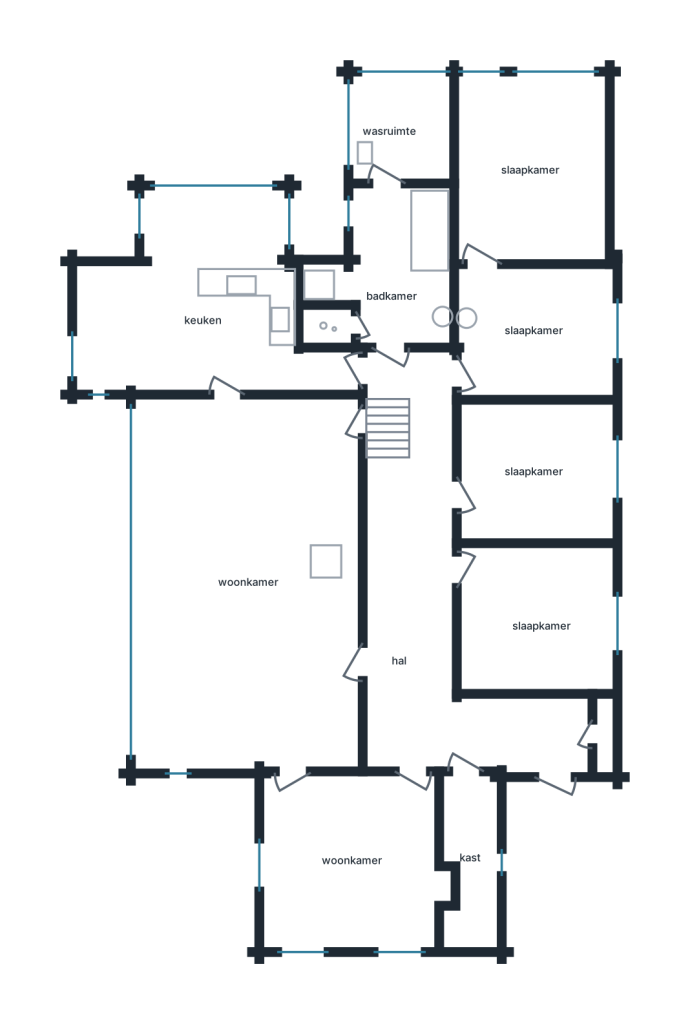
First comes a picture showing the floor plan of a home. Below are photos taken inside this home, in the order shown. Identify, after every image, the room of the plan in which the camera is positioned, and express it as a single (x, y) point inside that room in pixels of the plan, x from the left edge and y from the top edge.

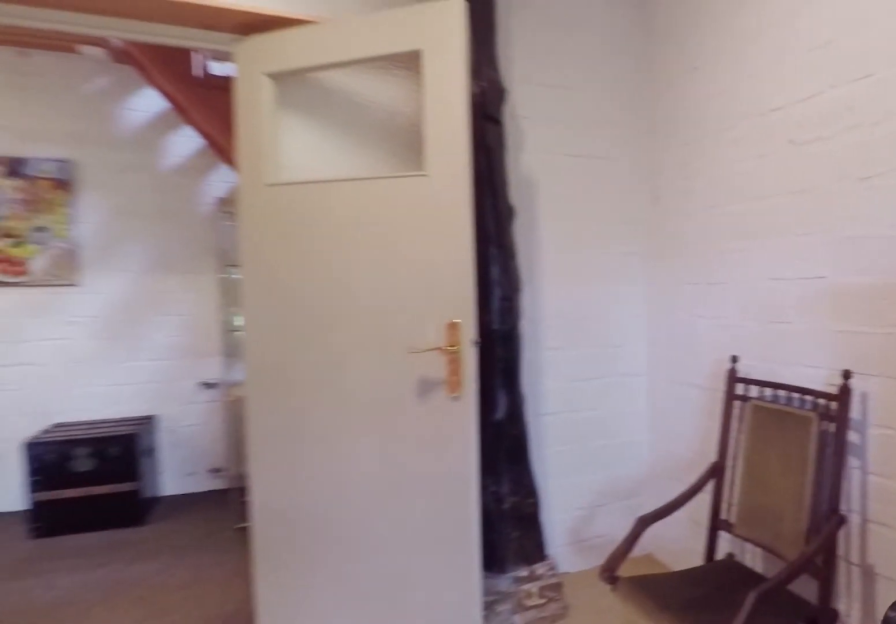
(534, 471)
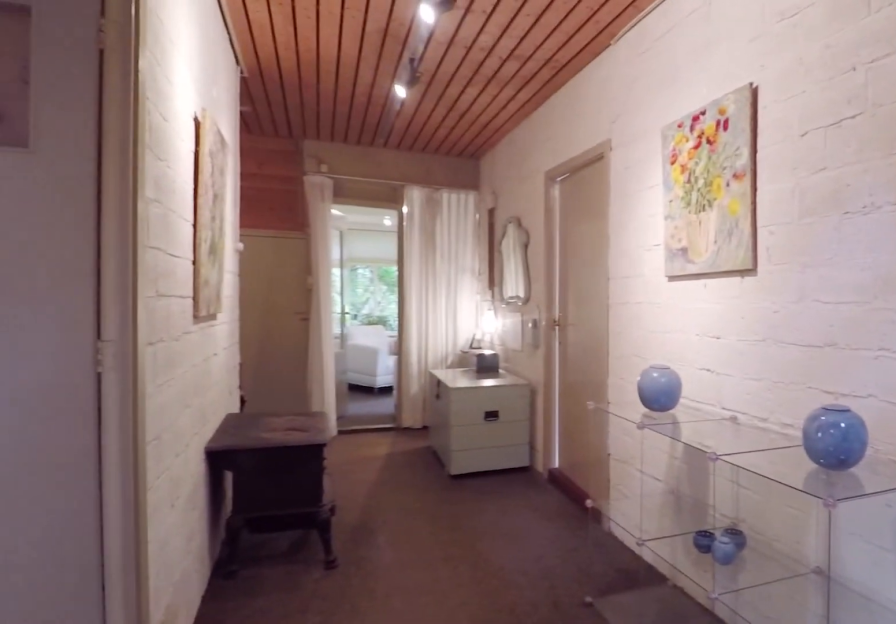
(436, 605)
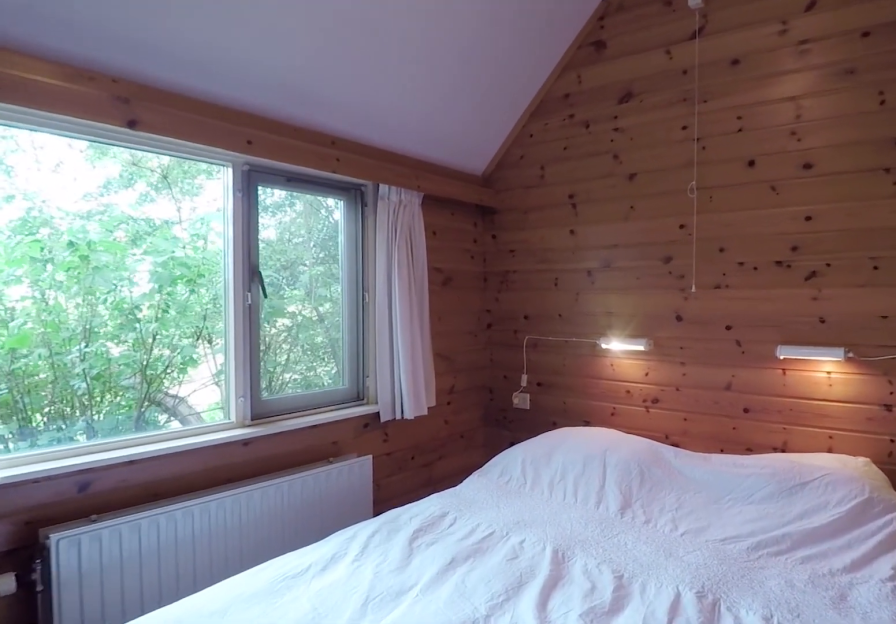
(534, 618)
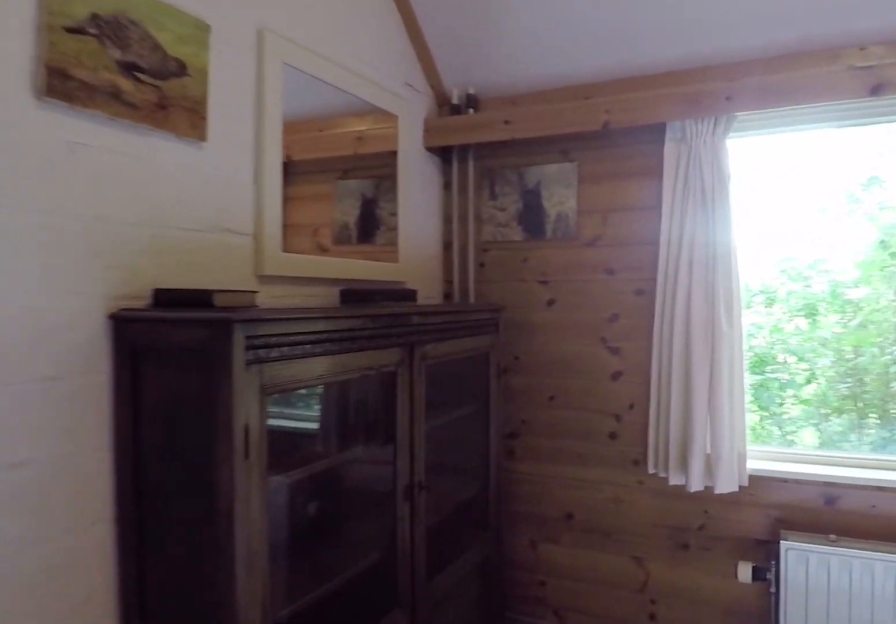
(534, 618)
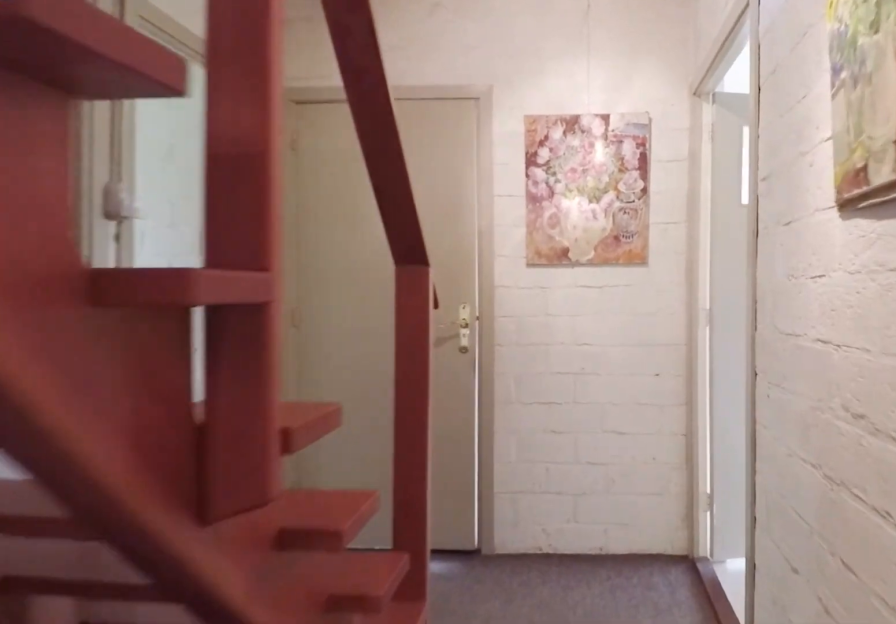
(436, 605)
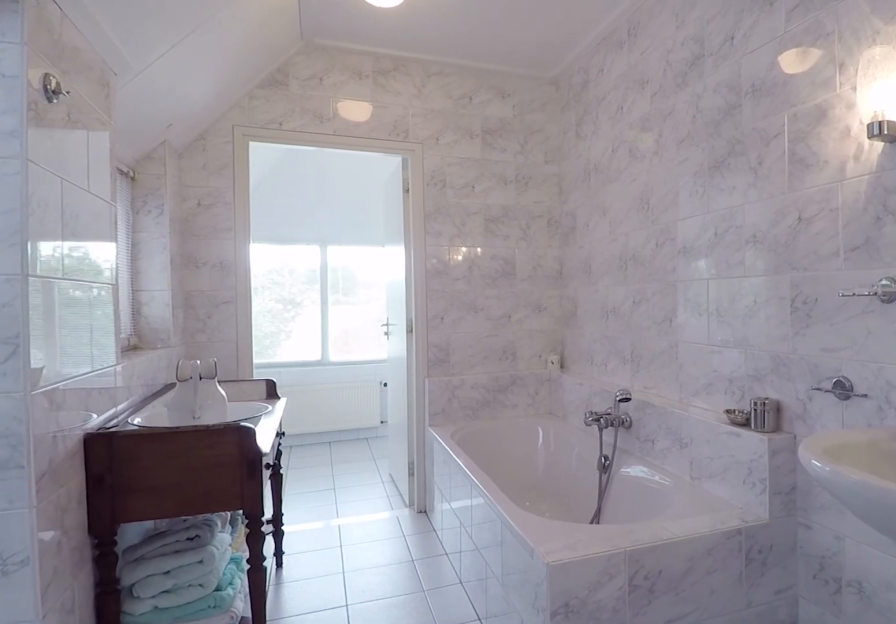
(394, 266)
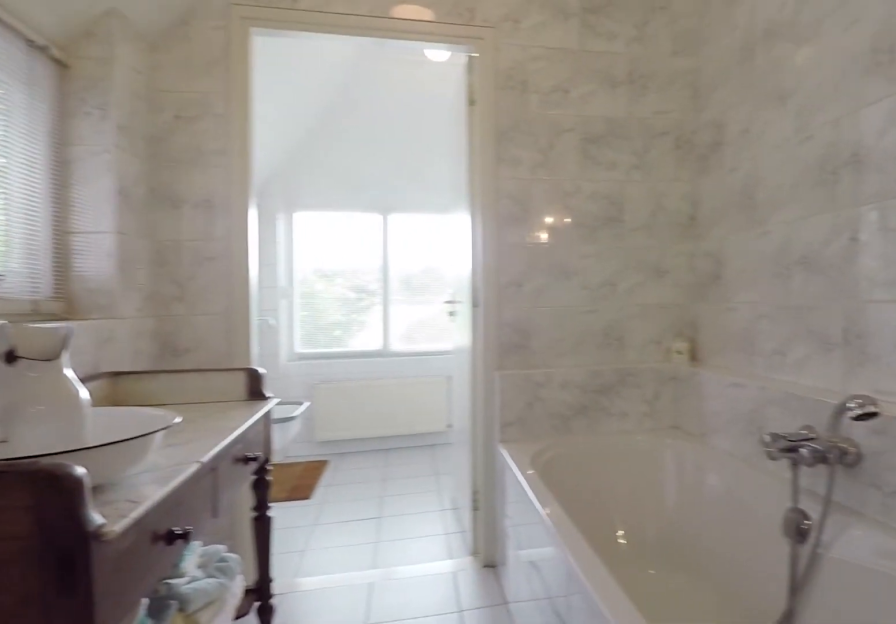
(394, 266)
